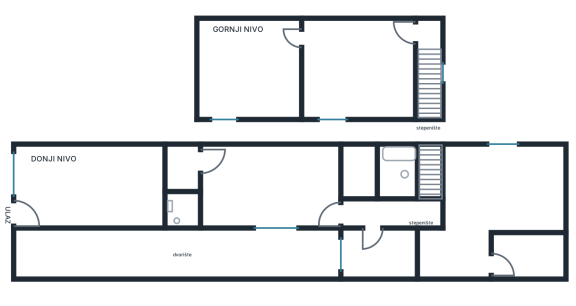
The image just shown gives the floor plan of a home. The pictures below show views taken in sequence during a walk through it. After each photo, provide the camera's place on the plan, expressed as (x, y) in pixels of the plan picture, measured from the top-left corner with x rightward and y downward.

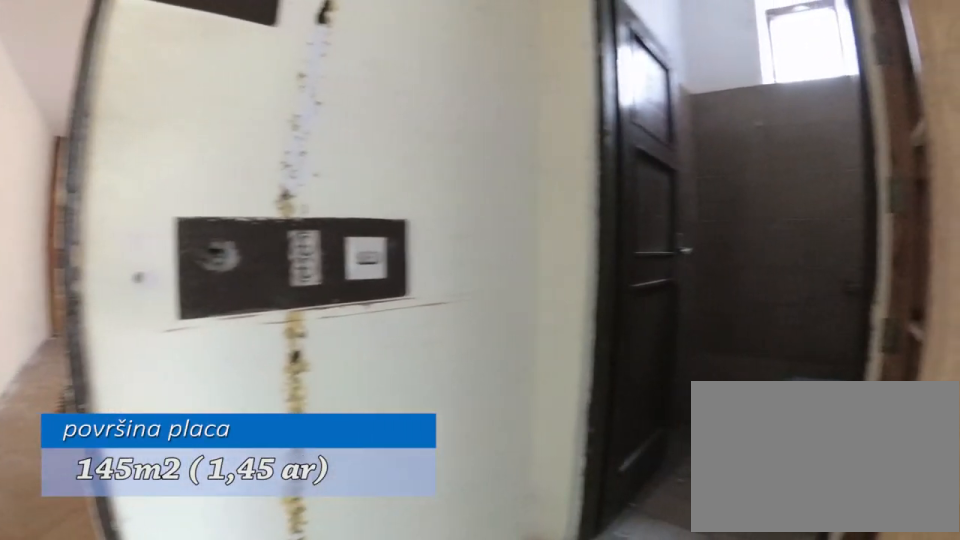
(172, 161)
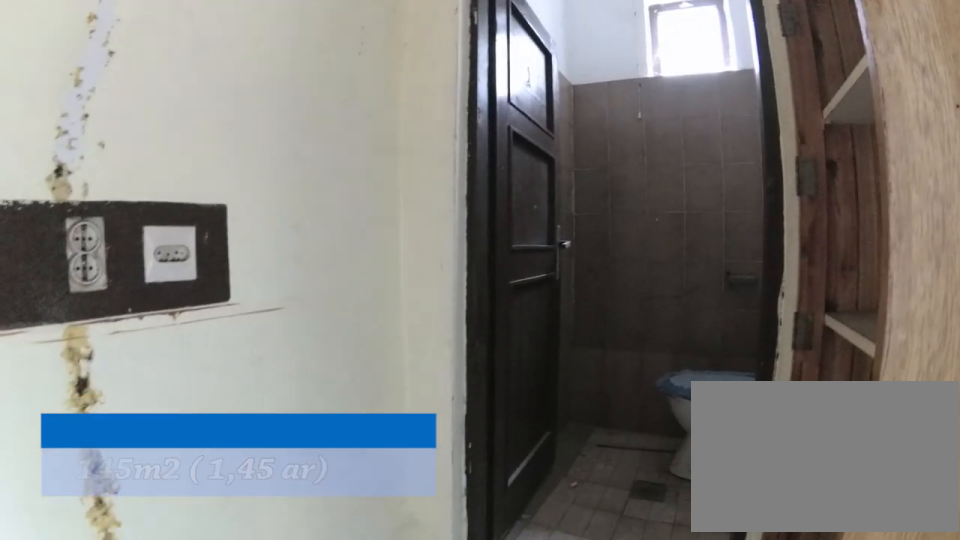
(183, 160)
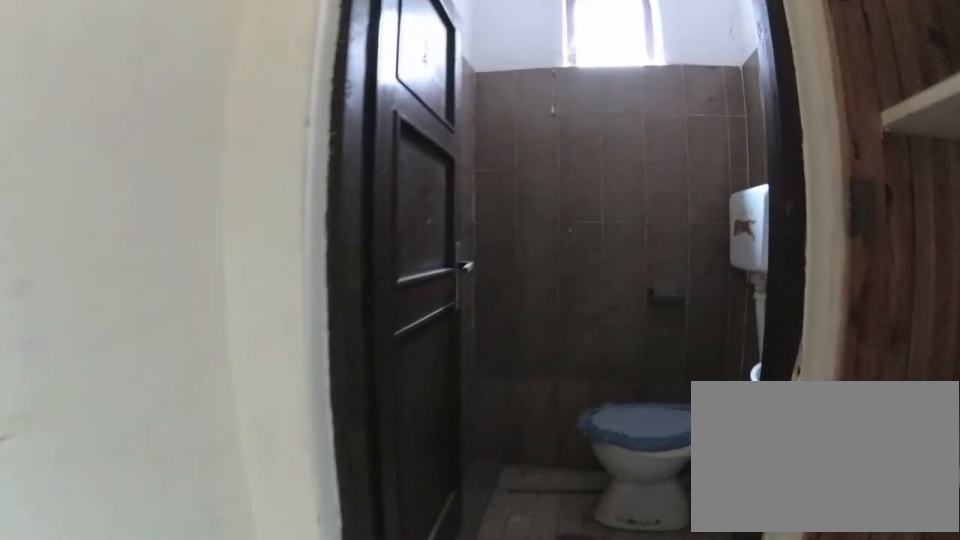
(183, 165)
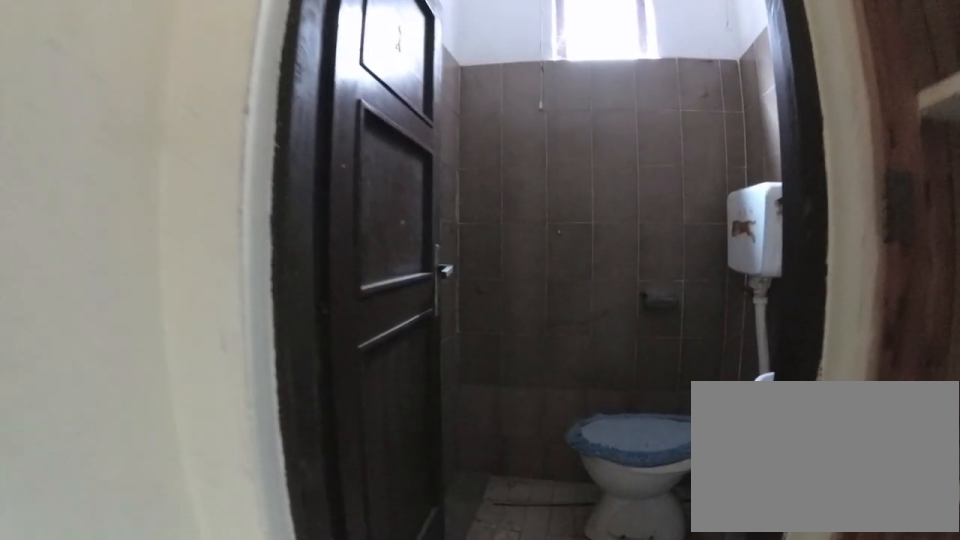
(183, 167)
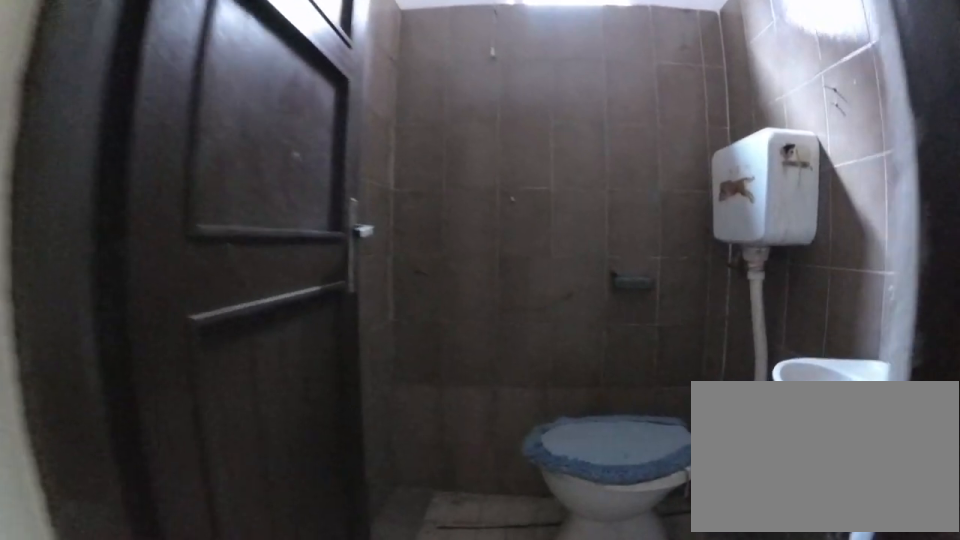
(183, 170)
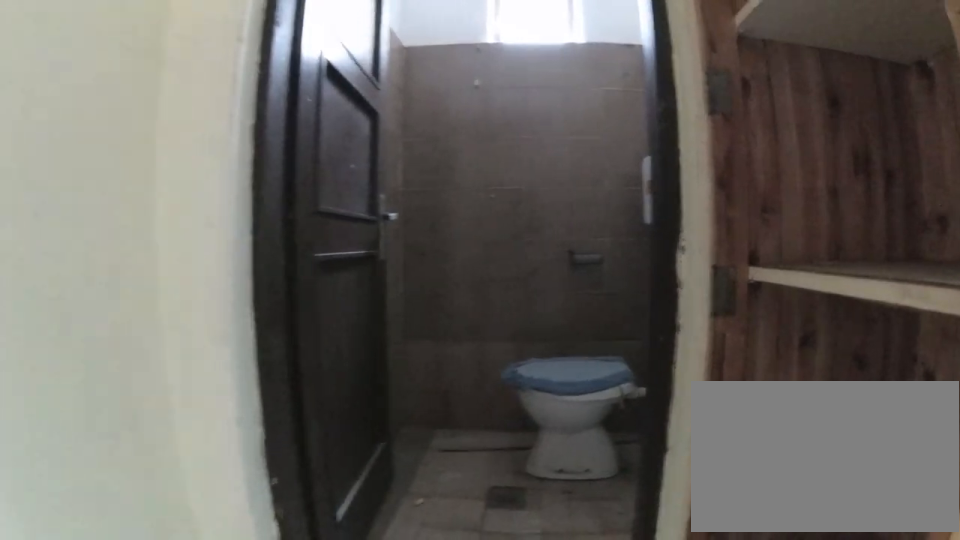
(183, 150)
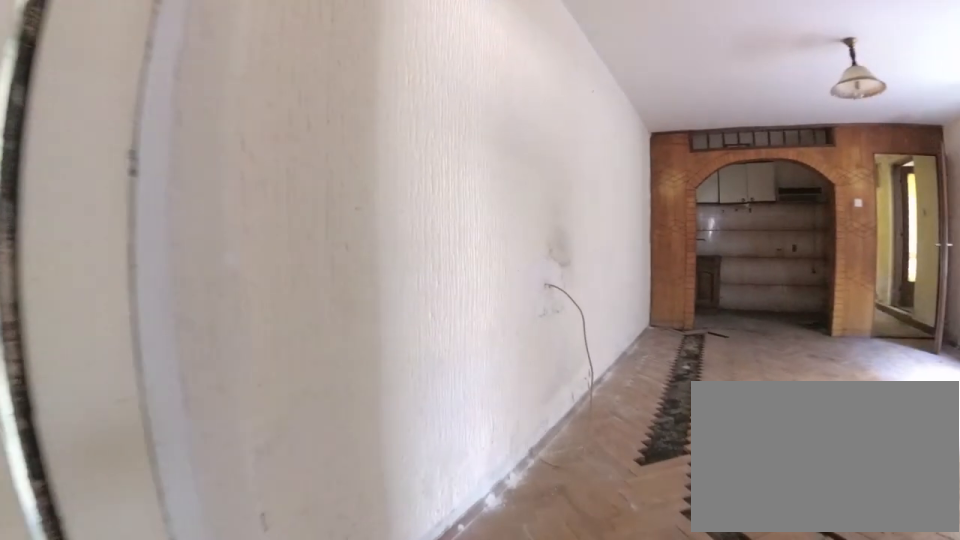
(168, 164)
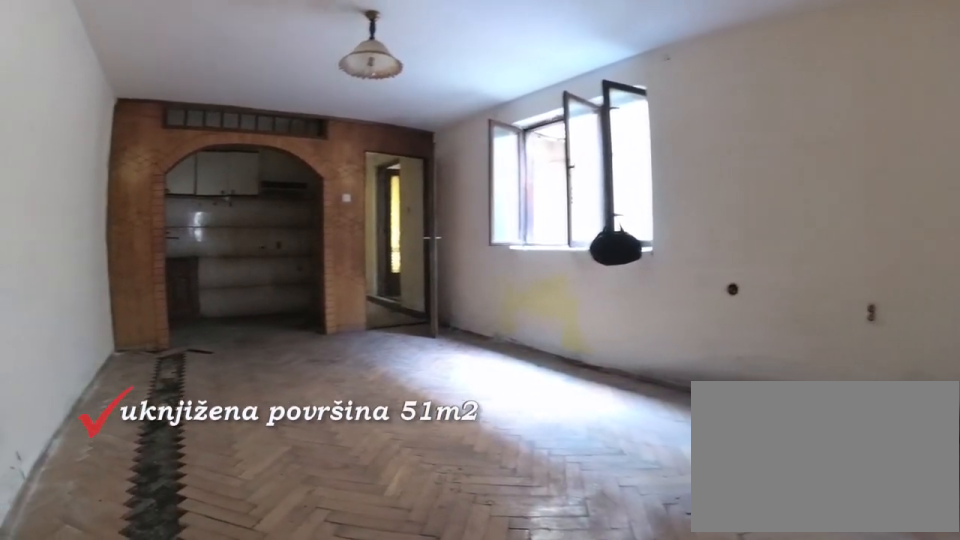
(198, 157)
